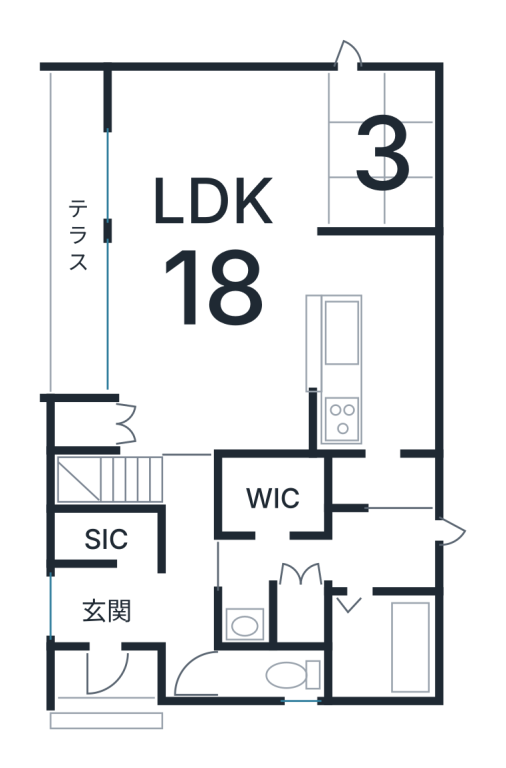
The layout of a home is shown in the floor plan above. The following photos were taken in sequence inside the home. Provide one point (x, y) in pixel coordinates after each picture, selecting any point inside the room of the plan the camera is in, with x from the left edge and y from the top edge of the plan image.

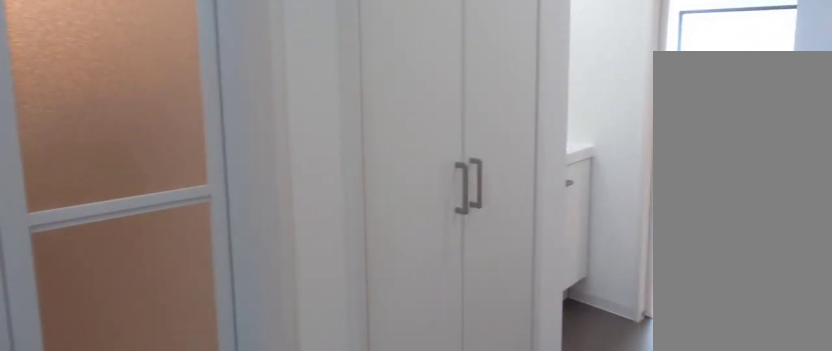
(349, 550)
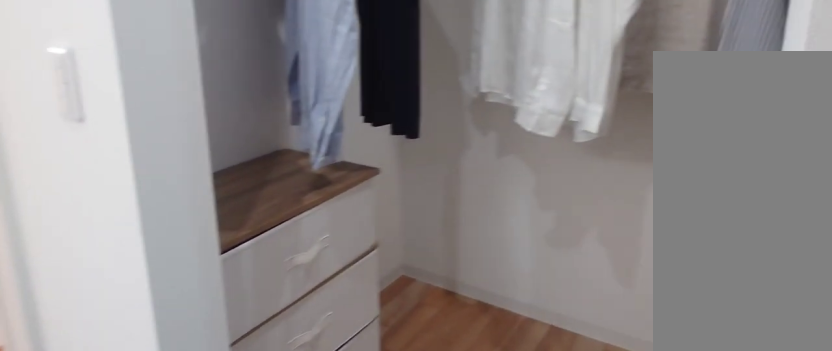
(265, 496)
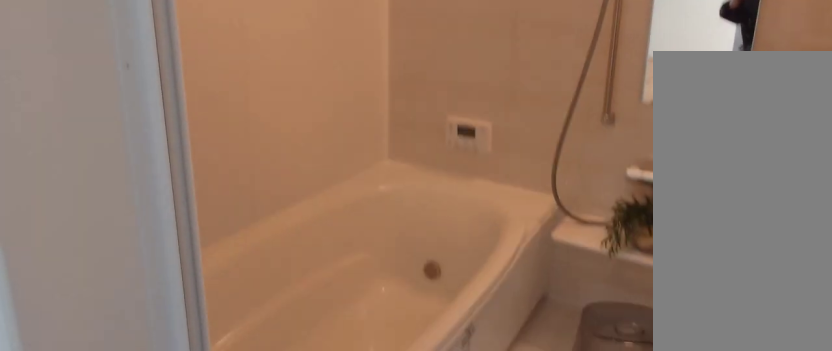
(371, 658)
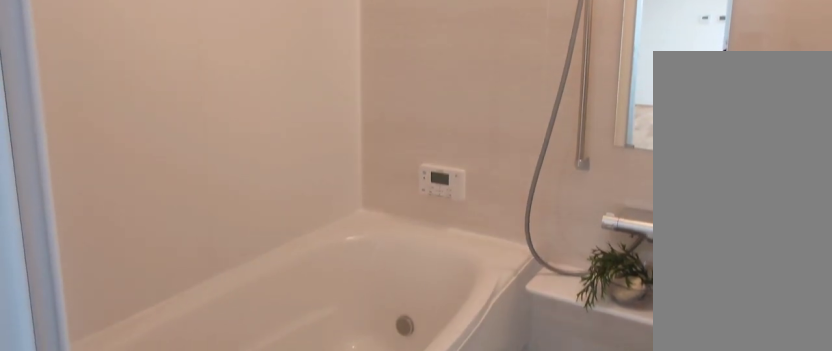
(371, 658)
